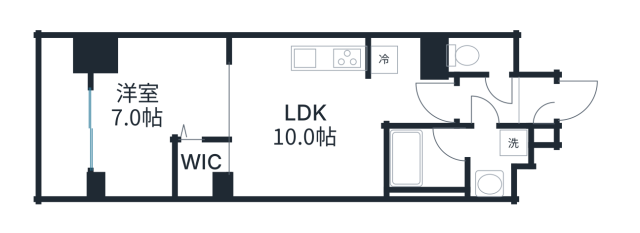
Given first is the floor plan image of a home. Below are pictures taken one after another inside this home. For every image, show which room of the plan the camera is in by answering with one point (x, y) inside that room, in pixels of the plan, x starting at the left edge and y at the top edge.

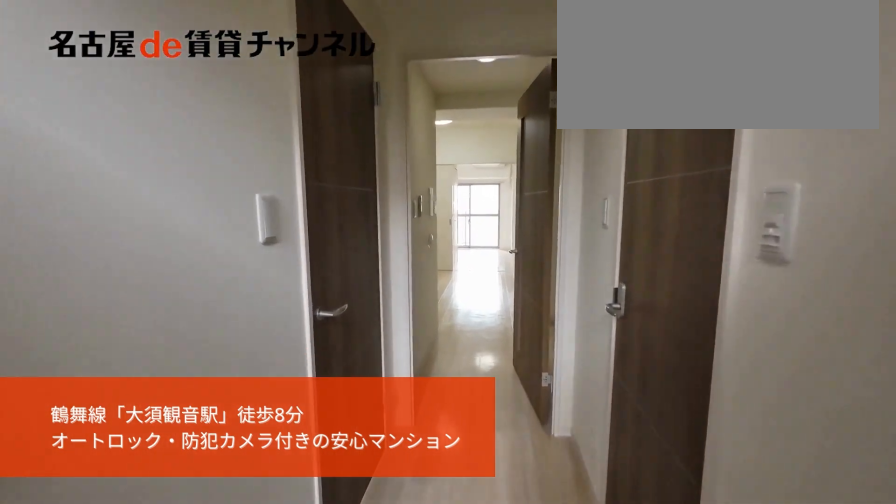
(537, 106)
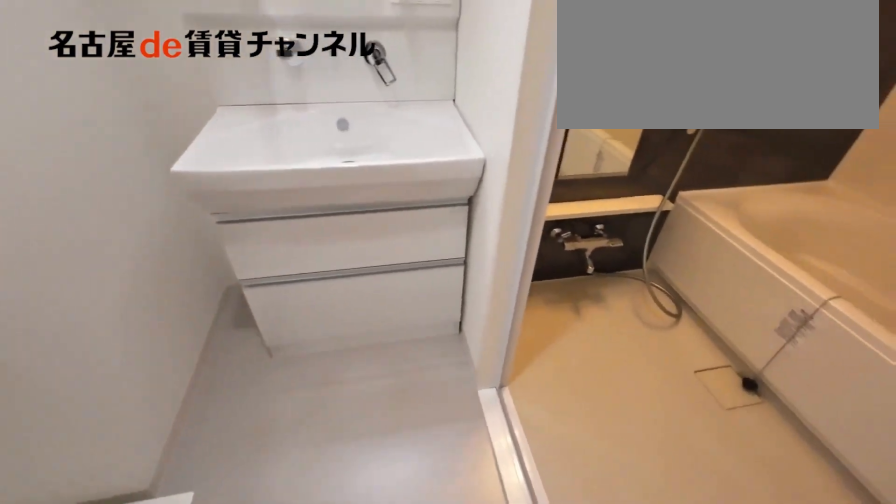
(454, 160)
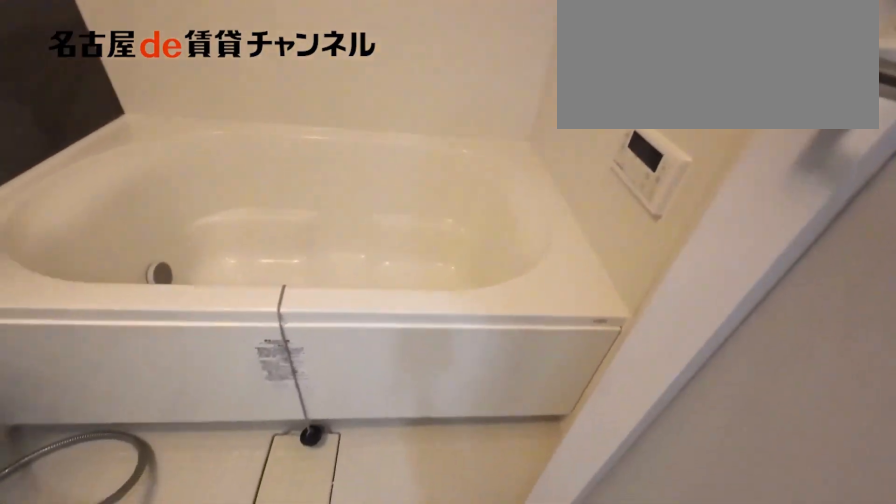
(454, 160)
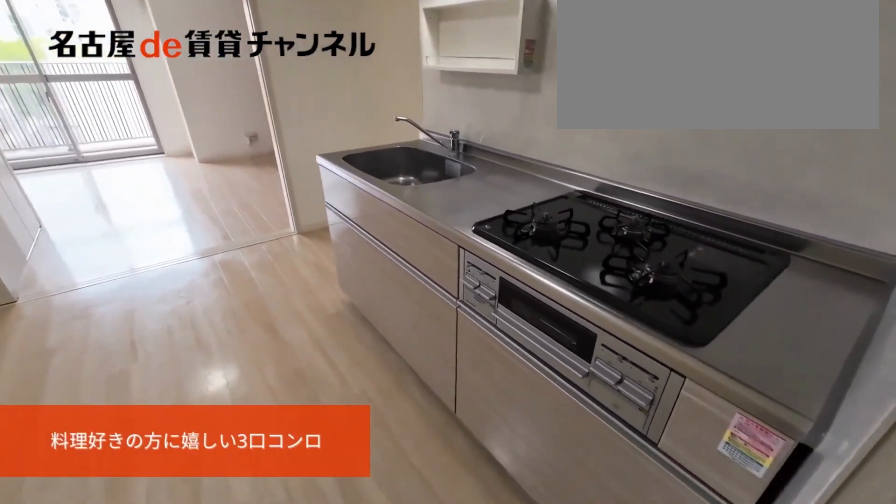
(307, 116)
